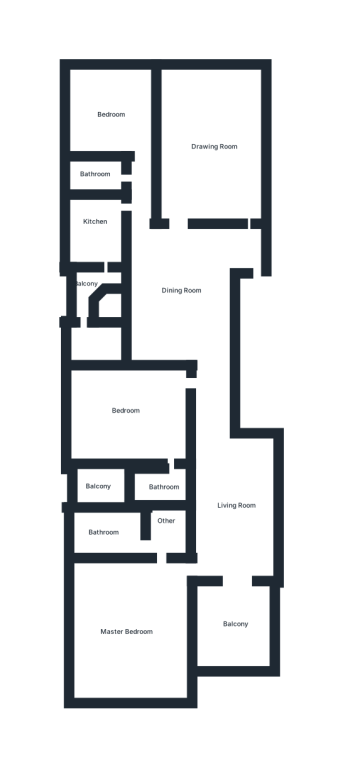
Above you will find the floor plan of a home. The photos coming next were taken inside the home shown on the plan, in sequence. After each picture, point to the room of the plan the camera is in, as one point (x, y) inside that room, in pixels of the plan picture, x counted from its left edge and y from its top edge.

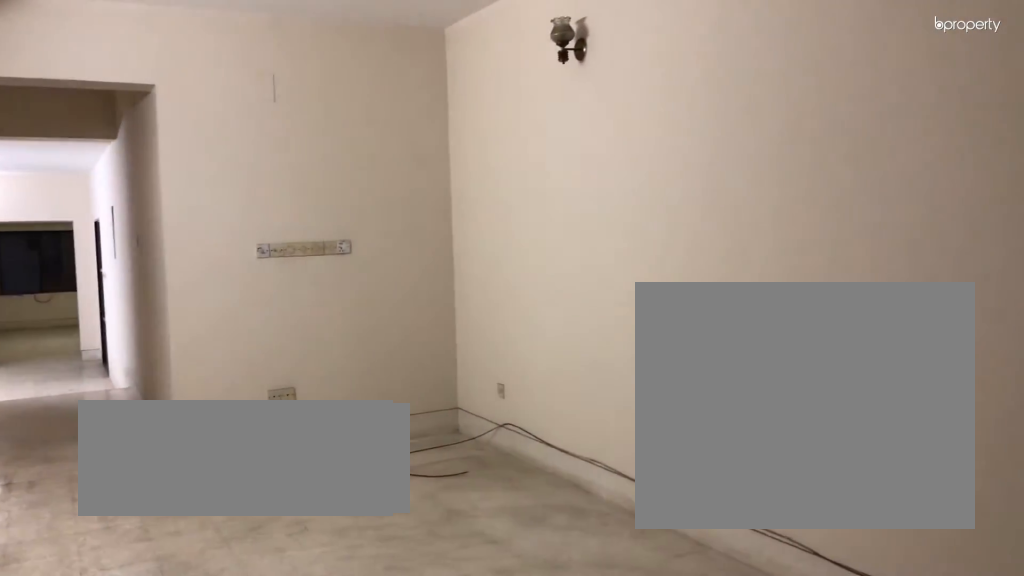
(238, 507)
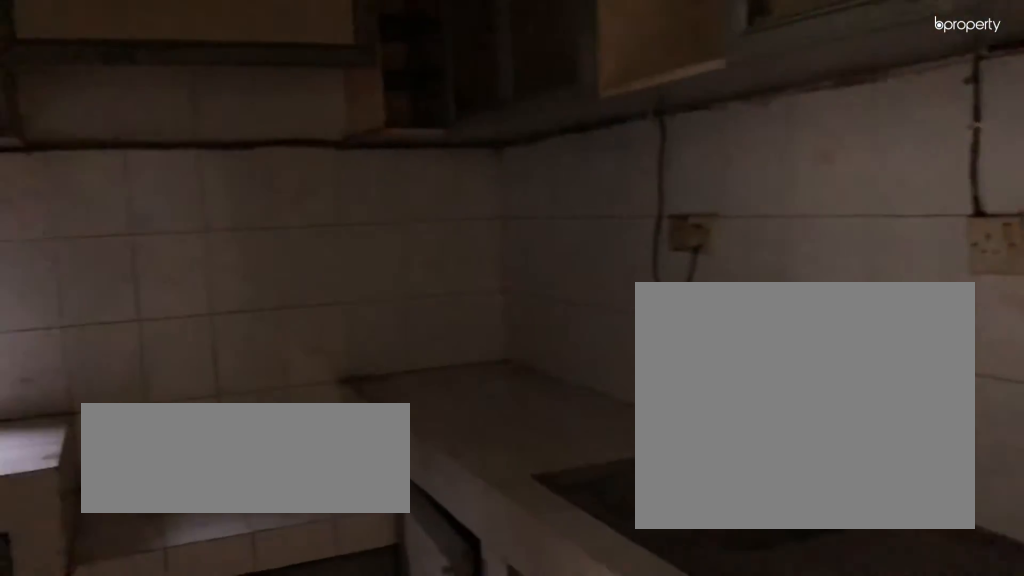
(101, 239)
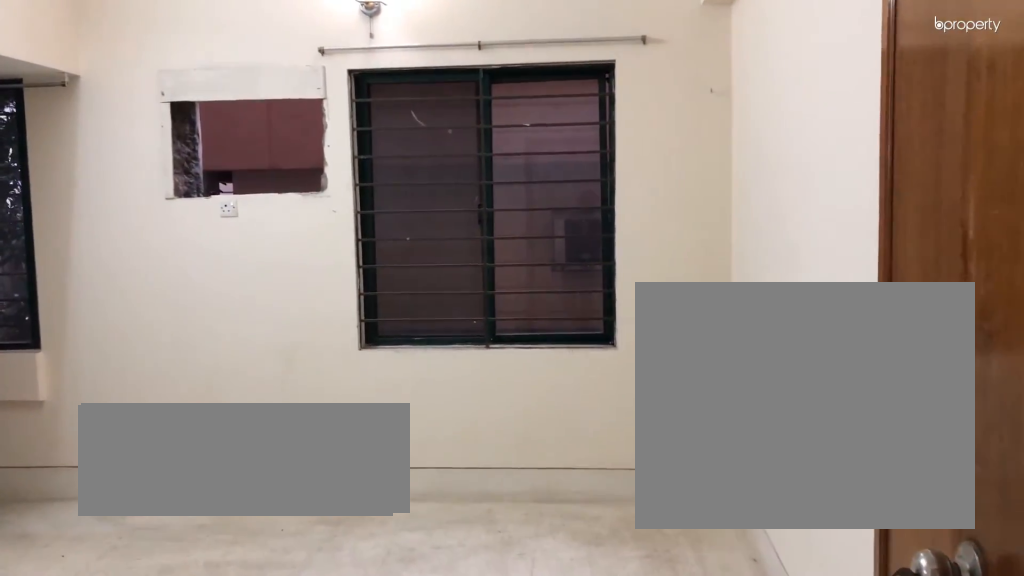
(129, 406)
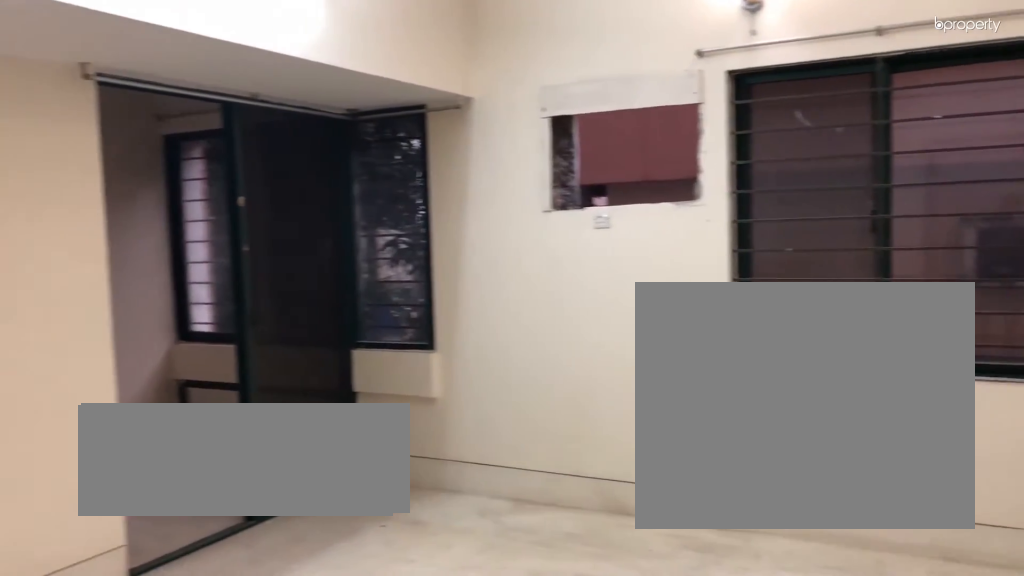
(129, 406)
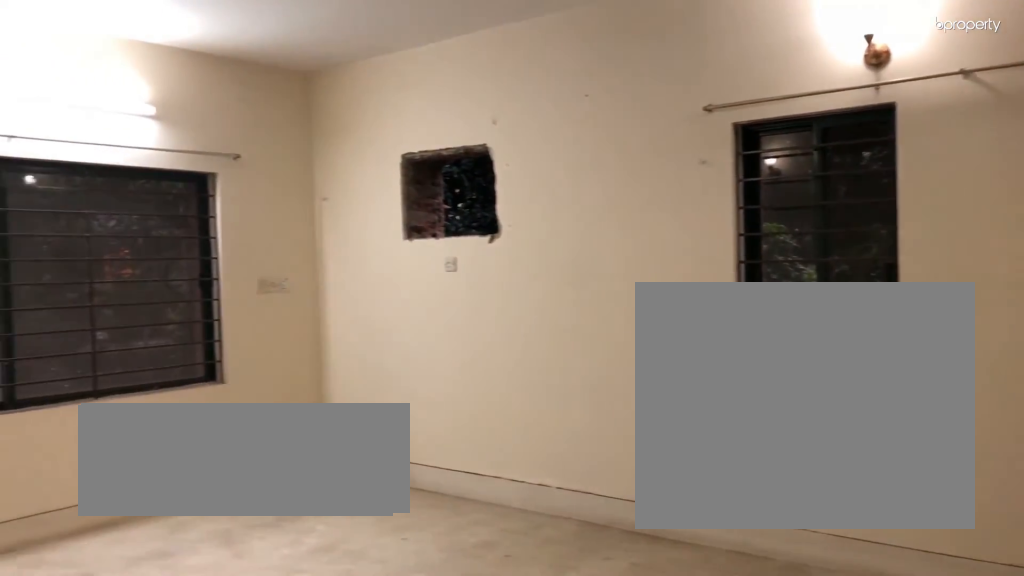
(130, 625)
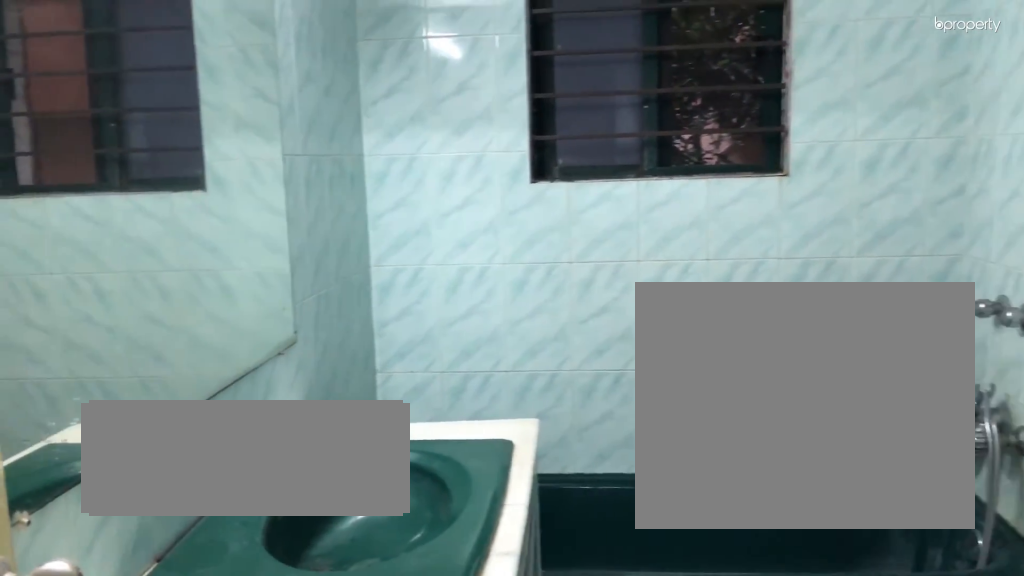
(106, 531)
